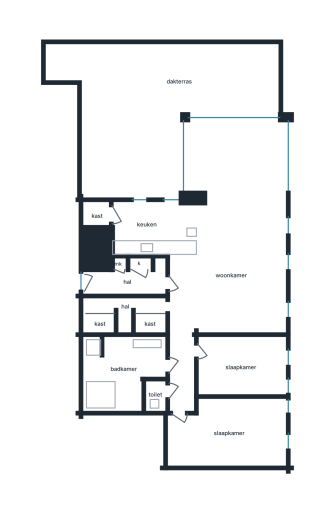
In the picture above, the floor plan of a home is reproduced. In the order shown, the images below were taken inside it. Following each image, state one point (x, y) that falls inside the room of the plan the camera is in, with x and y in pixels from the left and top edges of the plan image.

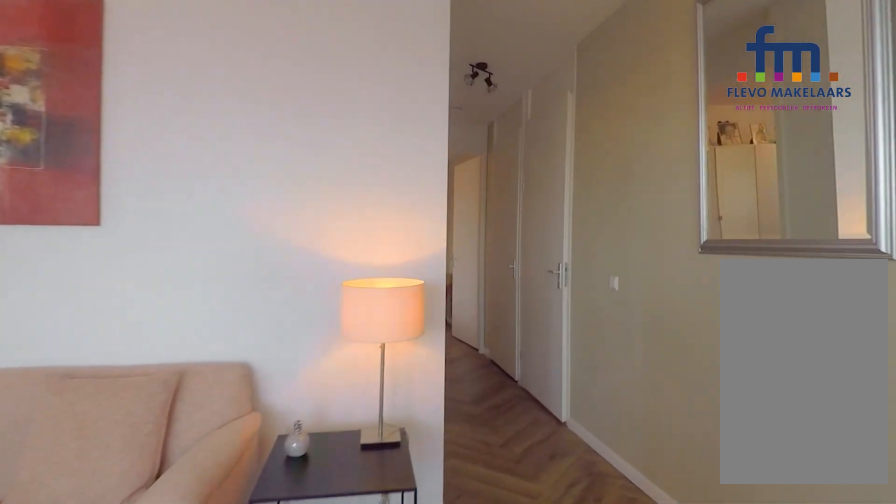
(231, 241)
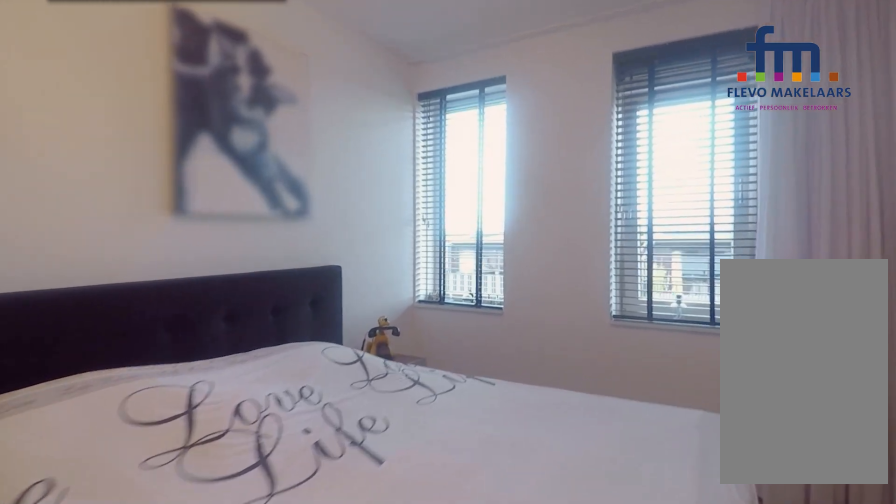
(229, 432)
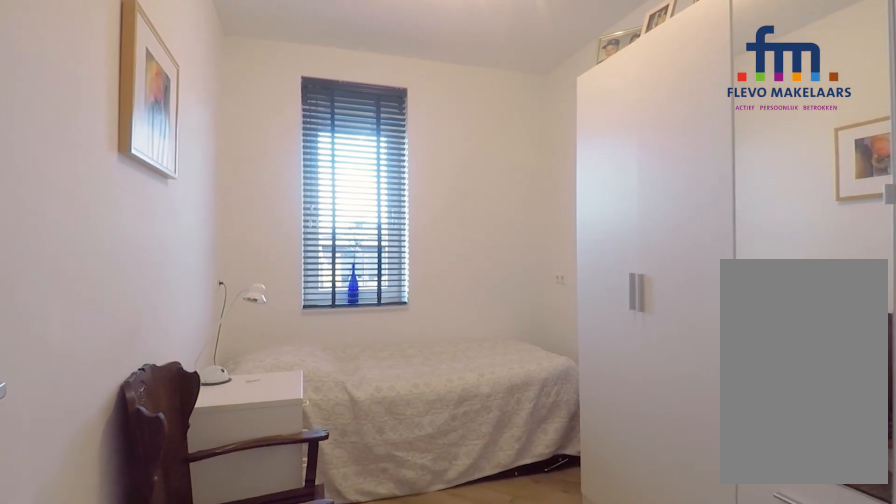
(241, 366)
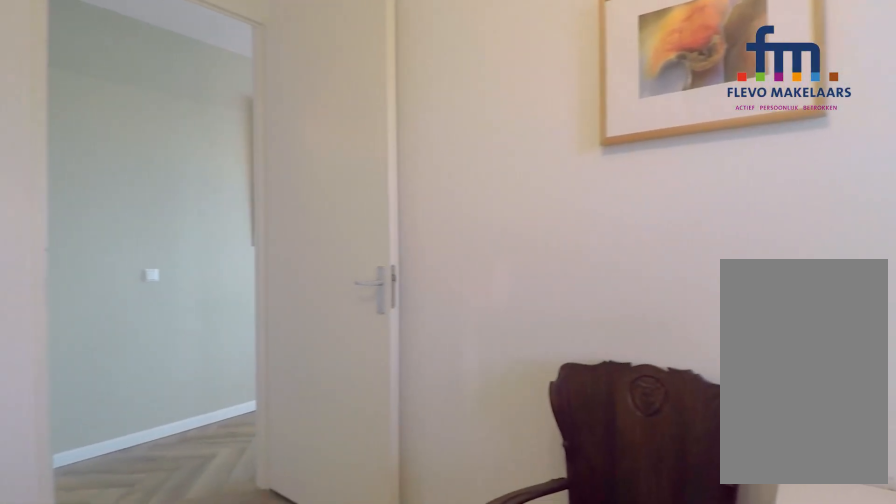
(241, 366)
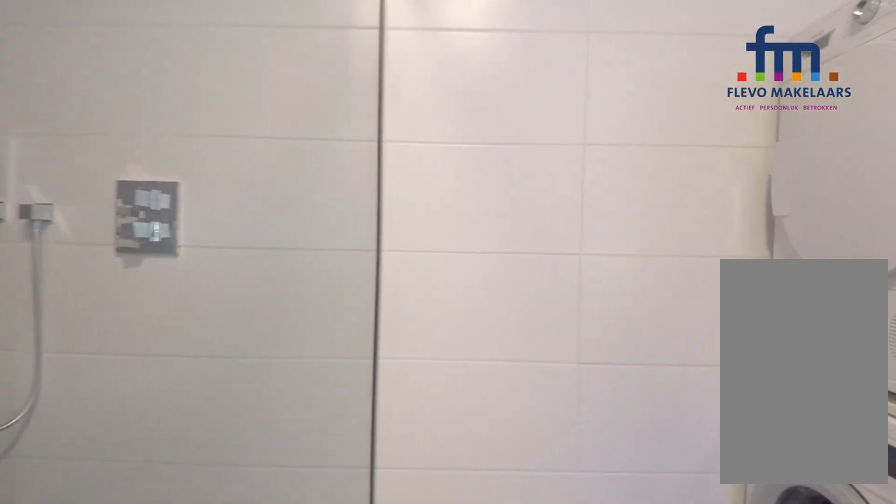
(121, 371)
